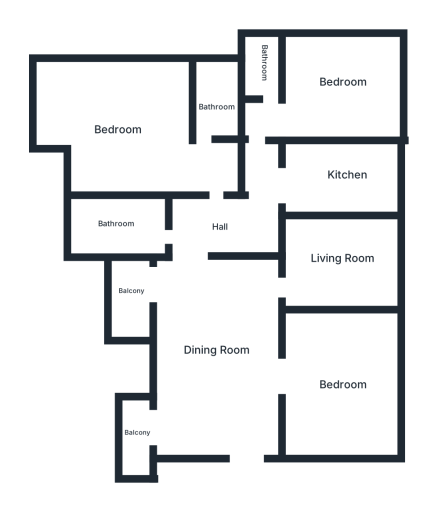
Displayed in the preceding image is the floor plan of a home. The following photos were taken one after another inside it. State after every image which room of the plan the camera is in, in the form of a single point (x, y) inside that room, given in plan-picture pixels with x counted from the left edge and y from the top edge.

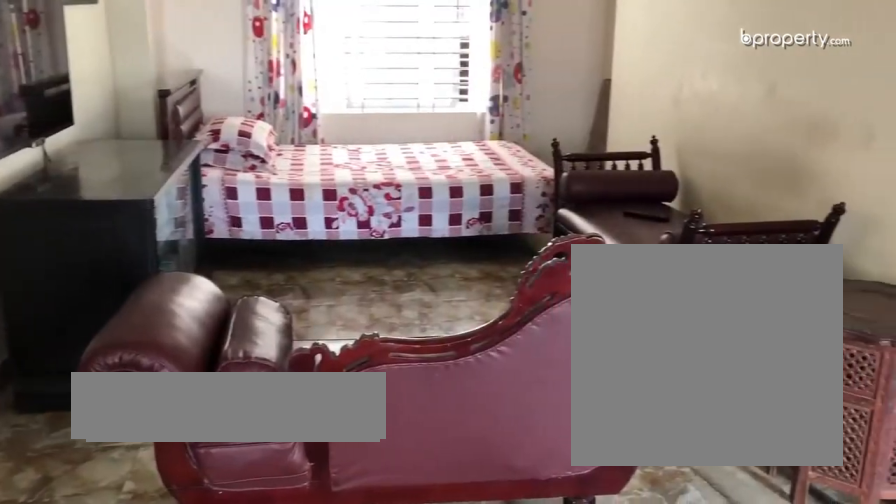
(339, 259)
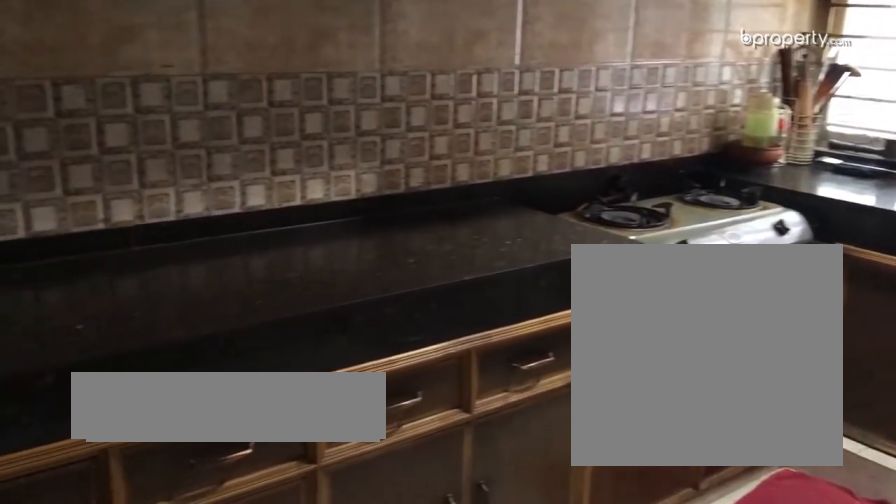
(349, 175)
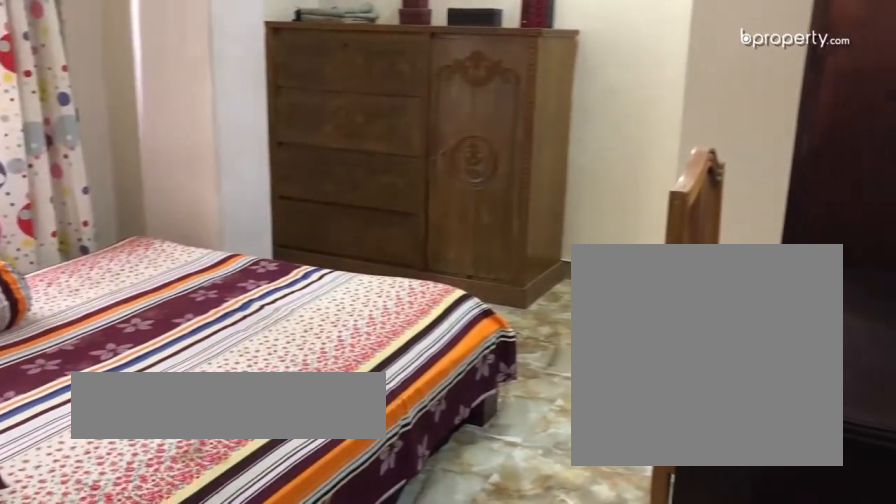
(349, 79)
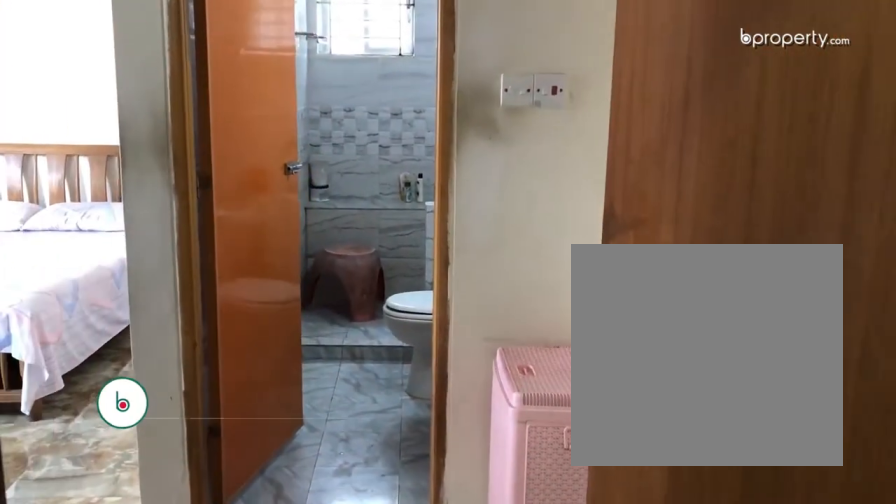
(117, 129)
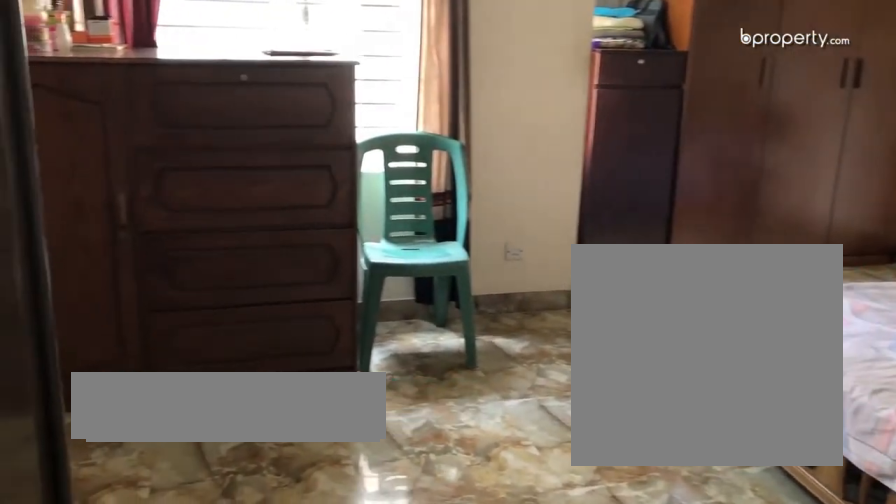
(117, 129)
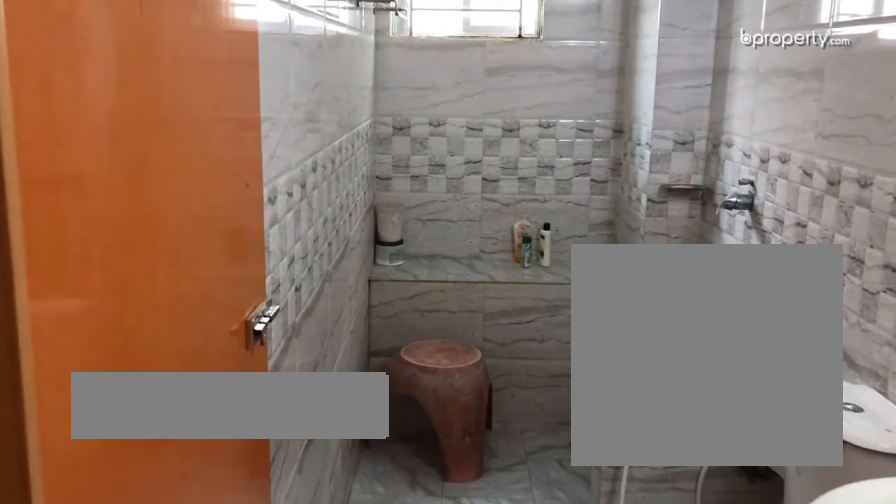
(216, 105)
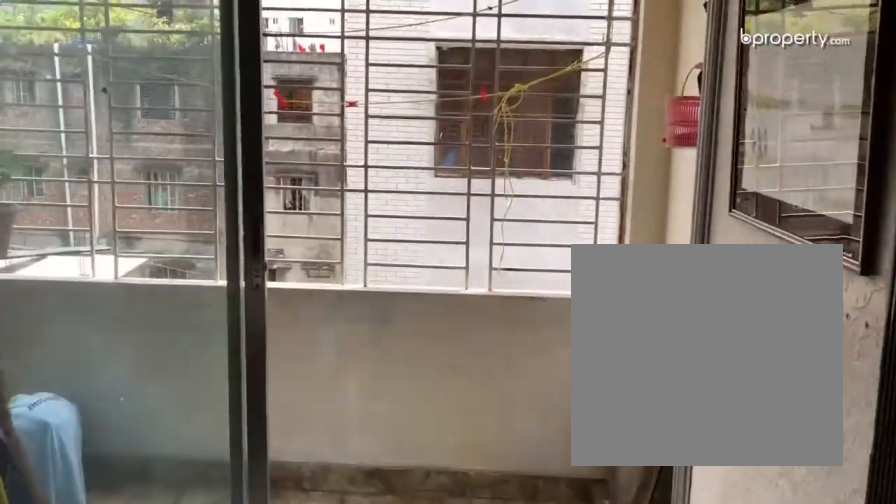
(125, 284)
